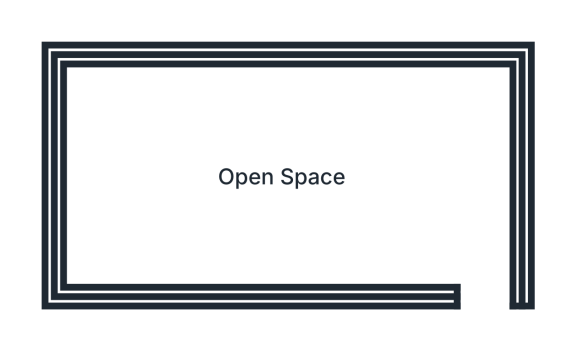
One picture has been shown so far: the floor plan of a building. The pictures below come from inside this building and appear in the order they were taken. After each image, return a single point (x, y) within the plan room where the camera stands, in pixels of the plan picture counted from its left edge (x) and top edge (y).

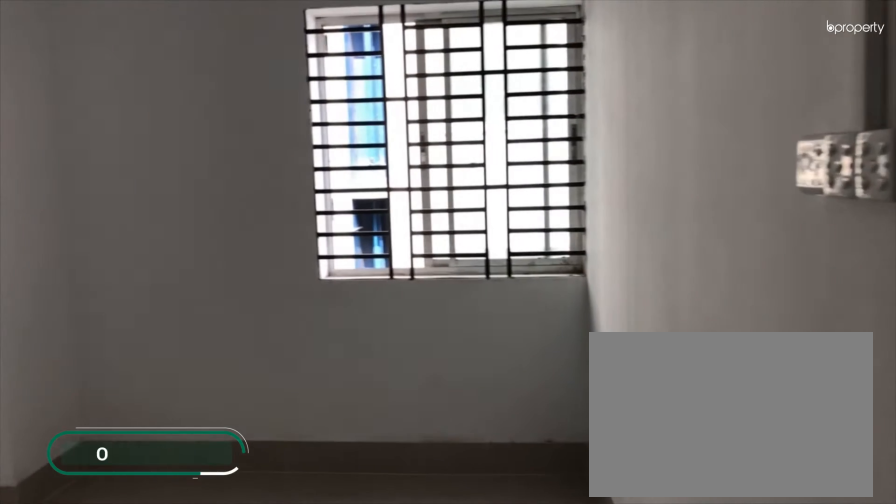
(476, 213)
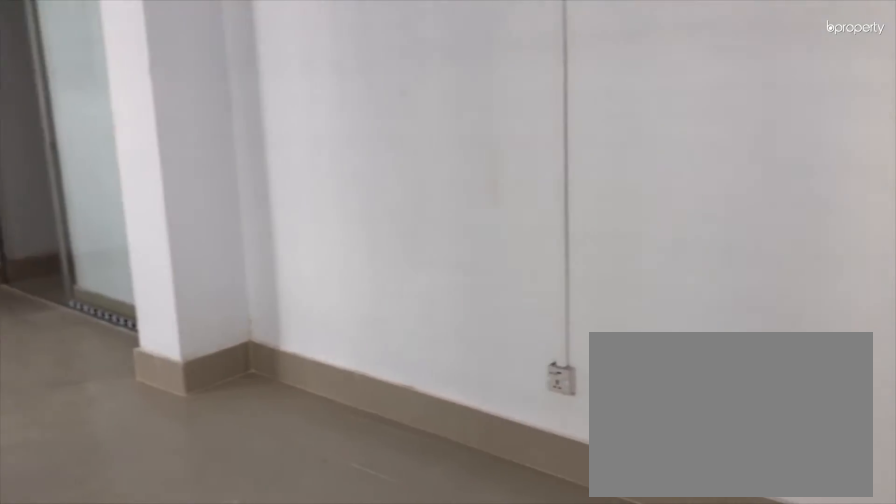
(273, 178)
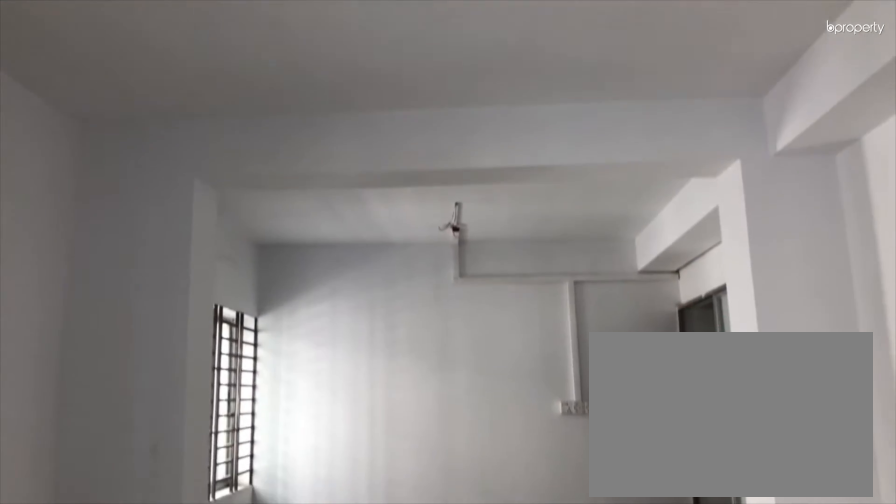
(273, 178)
